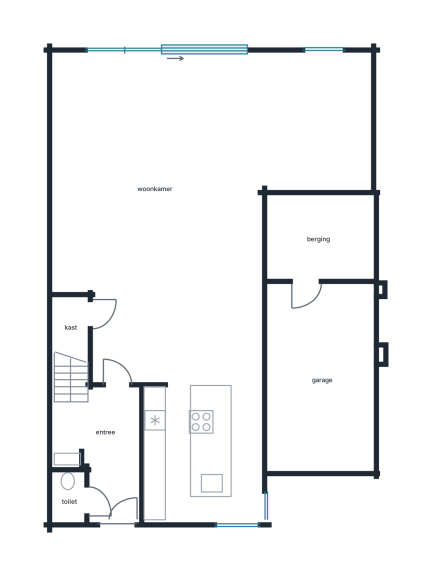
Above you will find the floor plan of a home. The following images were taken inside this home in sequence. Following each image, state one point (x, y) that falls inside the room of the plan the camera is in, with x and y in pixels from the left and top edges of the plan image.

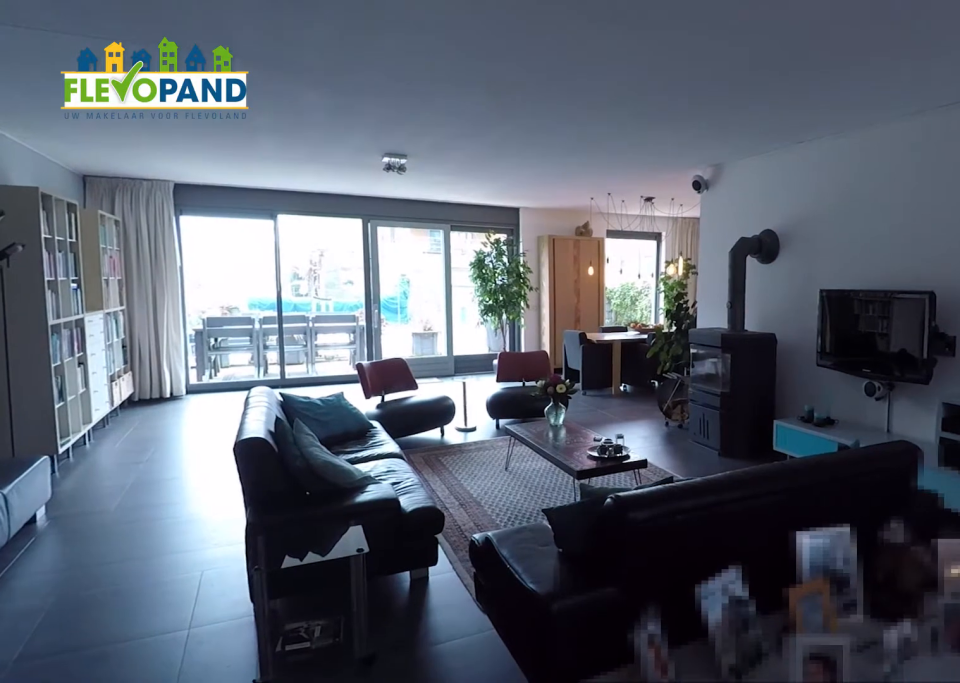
(190, 175)
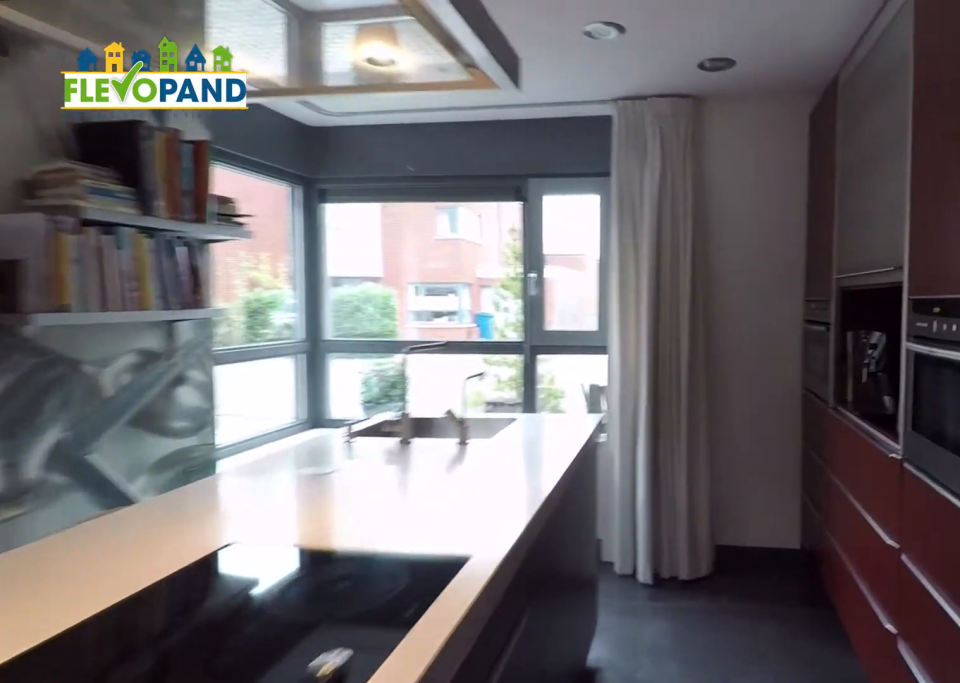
(202, 452)
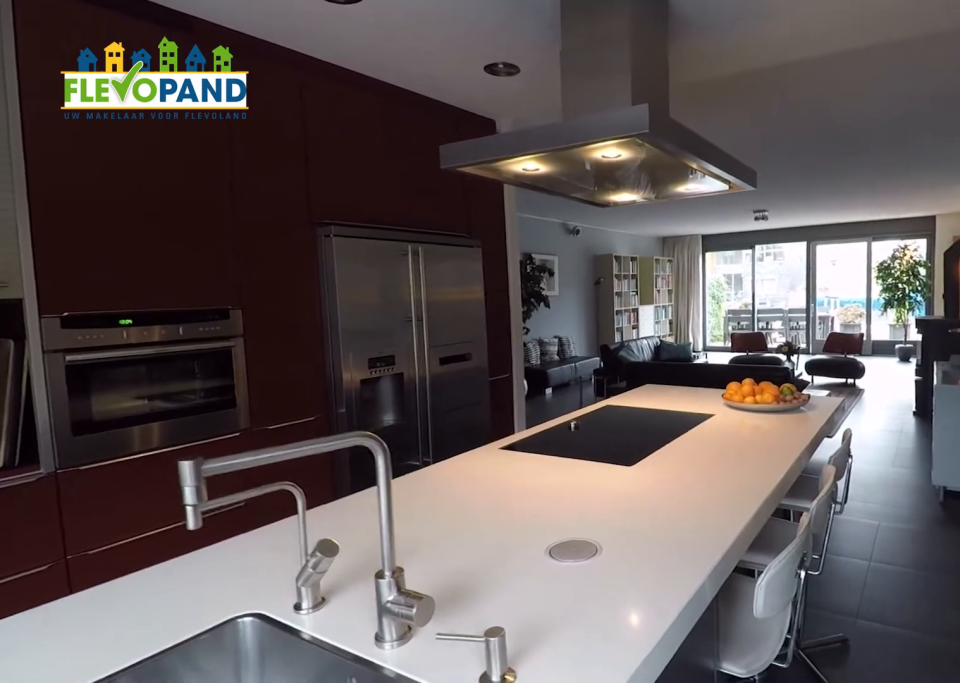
(202, 452)
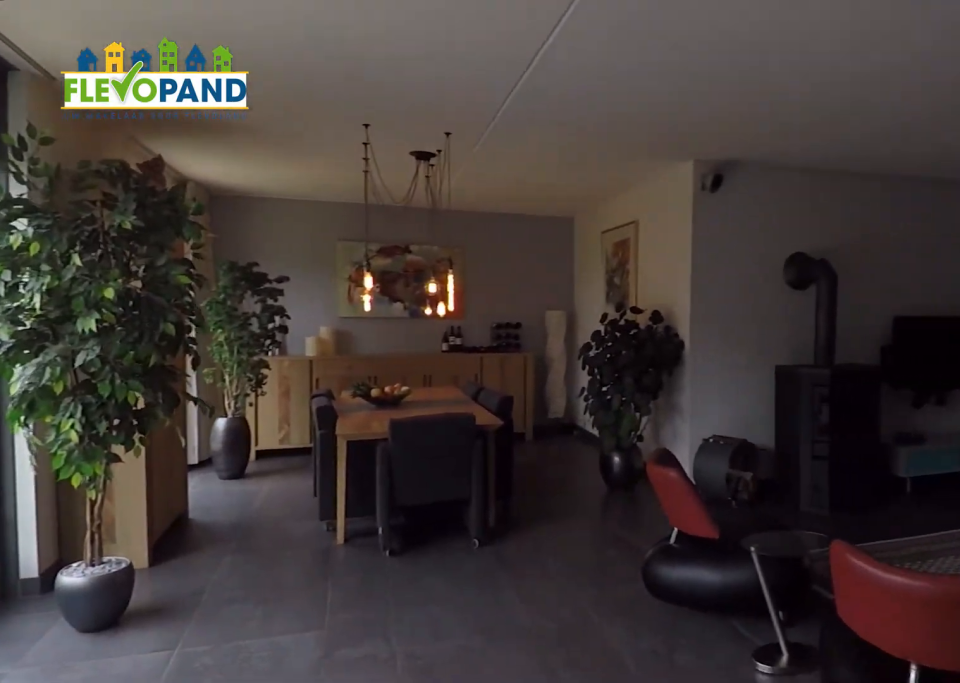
(190, 175)
